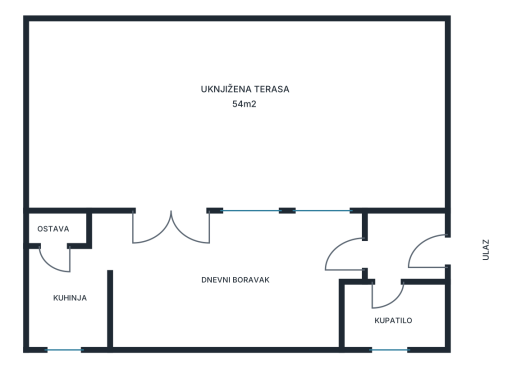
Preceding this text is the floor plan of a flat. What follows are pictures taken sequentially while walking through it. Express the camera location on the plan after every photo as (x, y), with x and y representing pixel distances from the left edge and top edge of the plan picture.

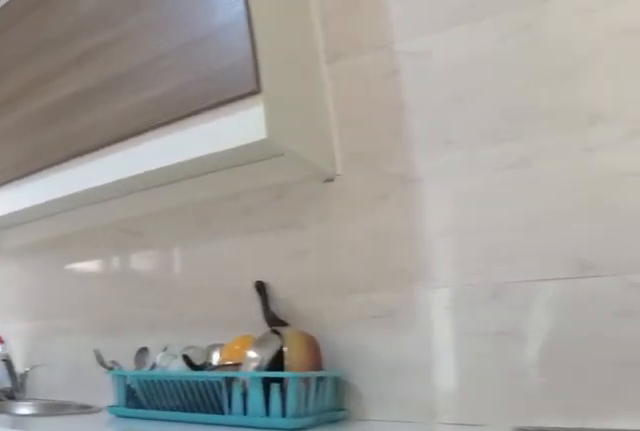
(86, 234)
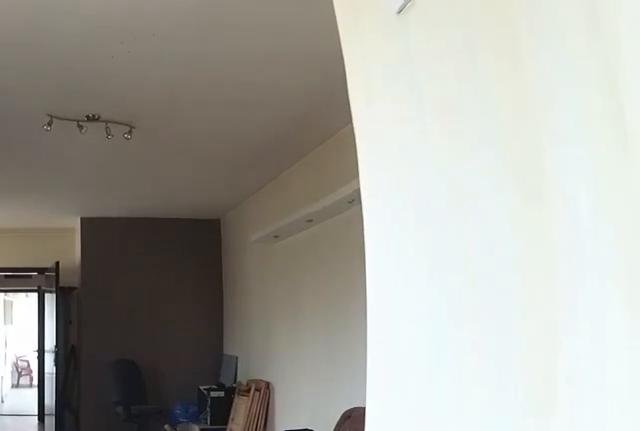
(82, 250)
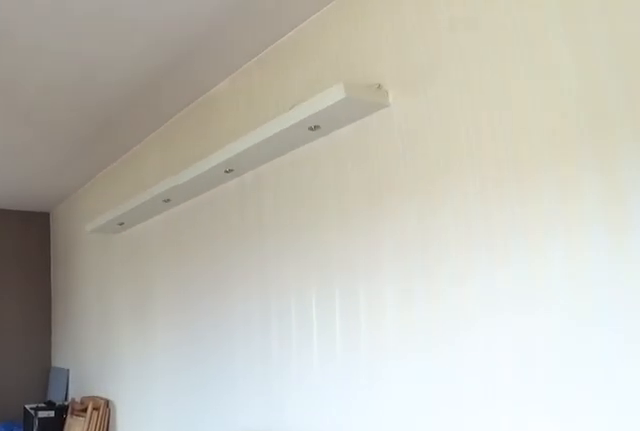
(142, 251)
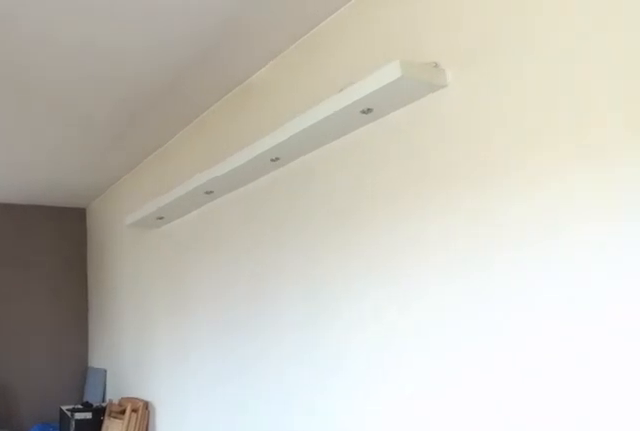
(142, 251)
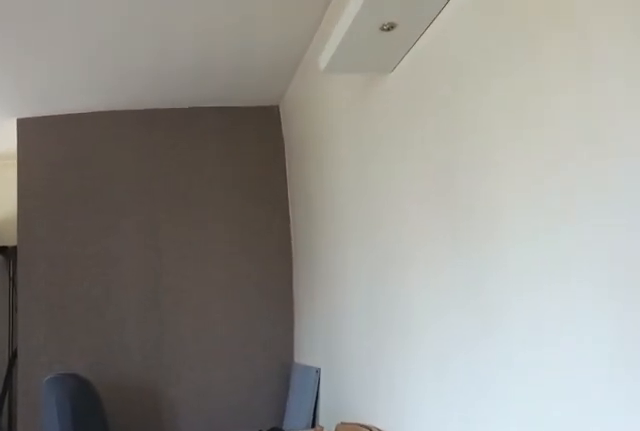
(184, 281)
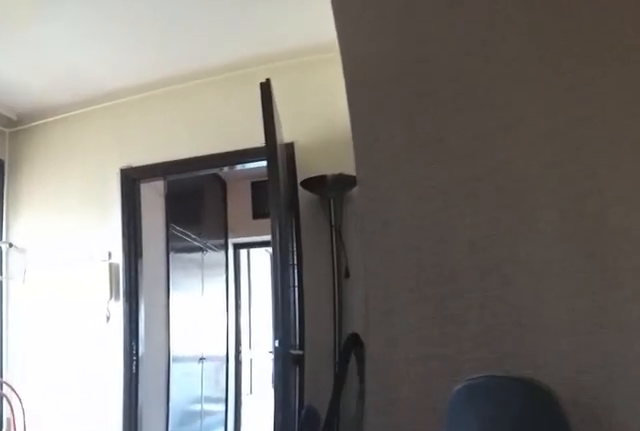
(228, 276)
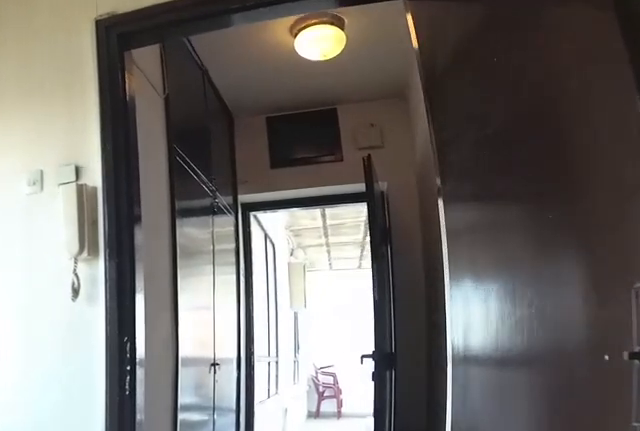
(279, 265)
